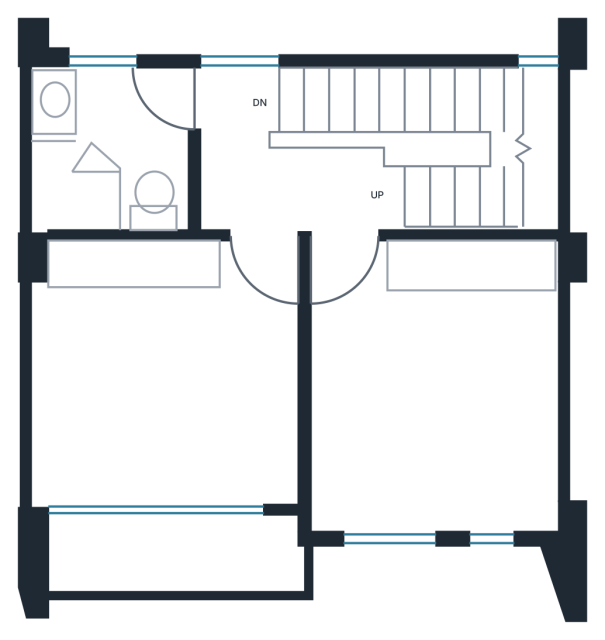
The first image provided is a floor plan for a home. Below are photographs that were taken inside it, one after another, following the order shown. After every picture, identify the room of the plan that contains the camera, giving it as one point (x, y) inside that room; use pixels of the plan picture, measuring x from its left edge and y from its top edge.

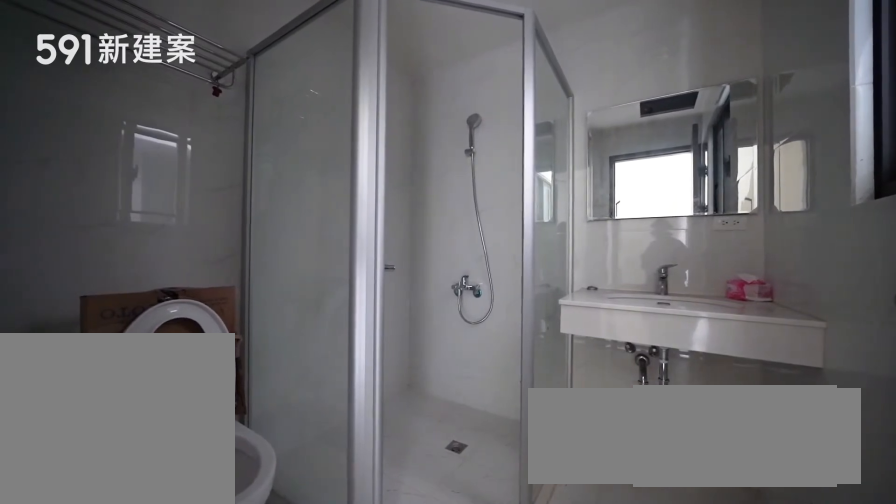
(106, 152)
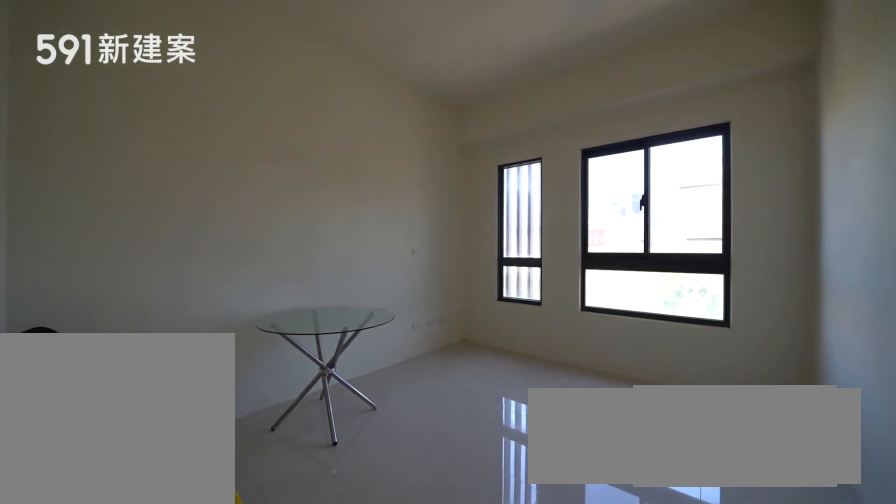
(436, 386)
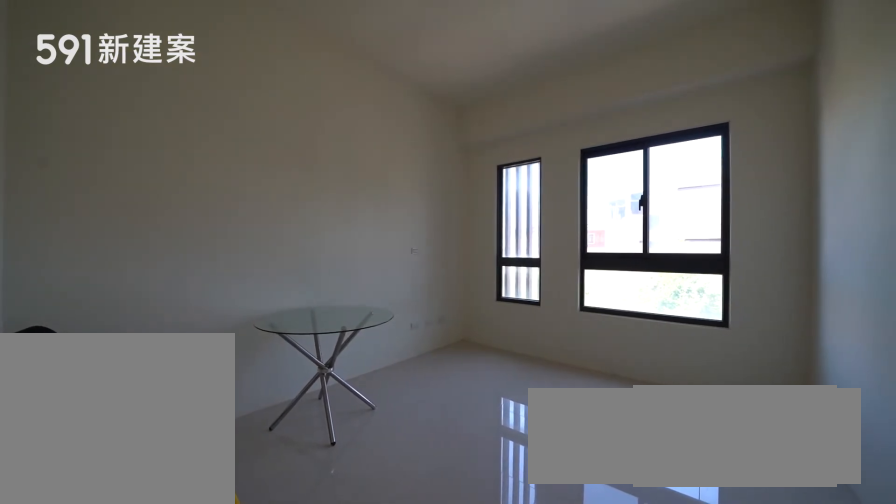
(436, 386)
